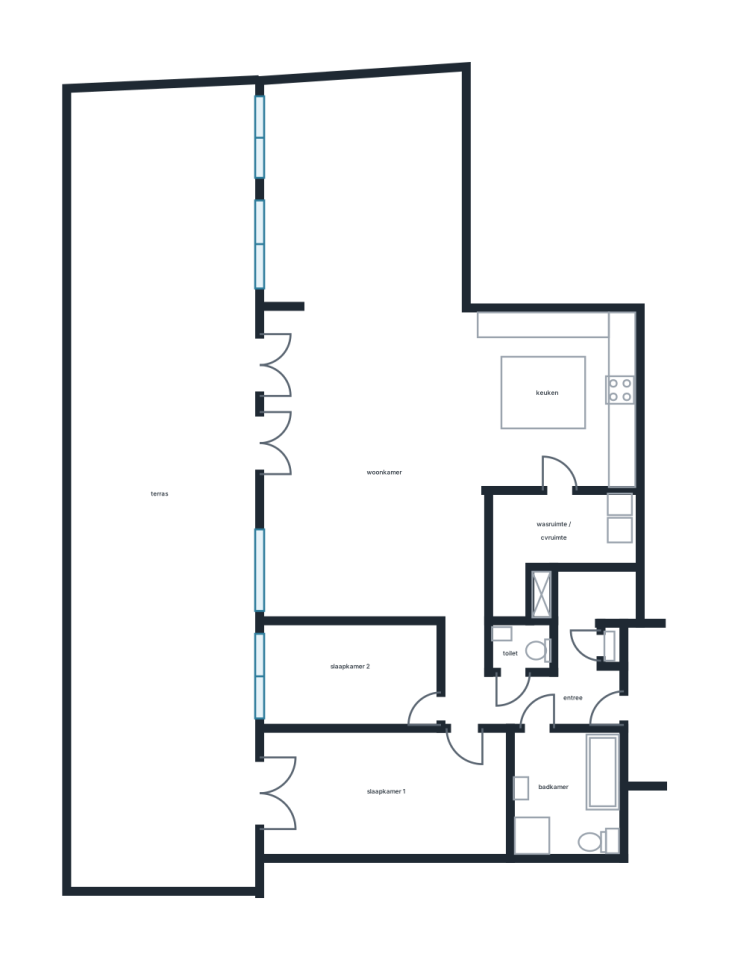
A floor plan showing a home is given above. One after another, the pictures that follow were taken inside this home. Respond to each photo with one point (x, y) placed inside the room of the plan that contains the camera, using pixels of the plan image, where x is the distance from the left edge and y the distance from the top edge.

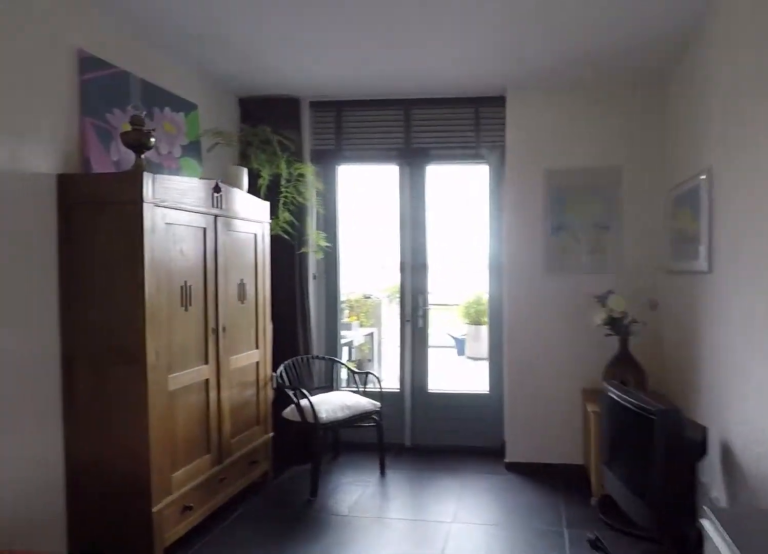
(386, 792)
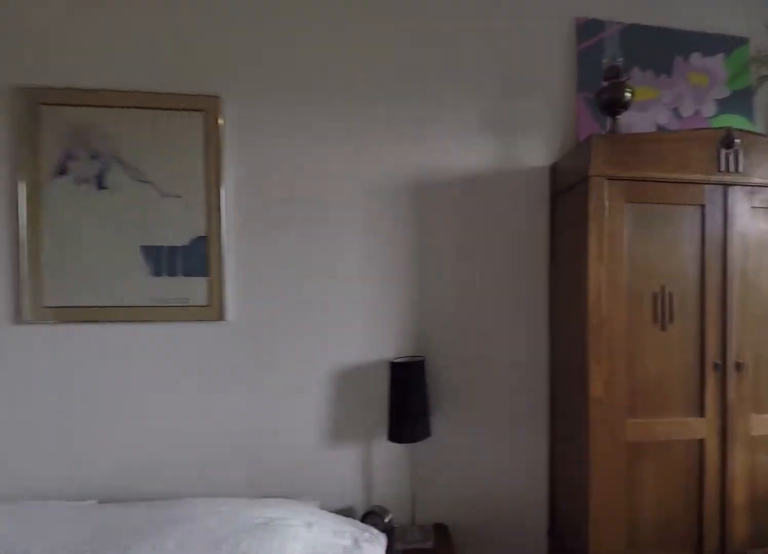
(386, 792)
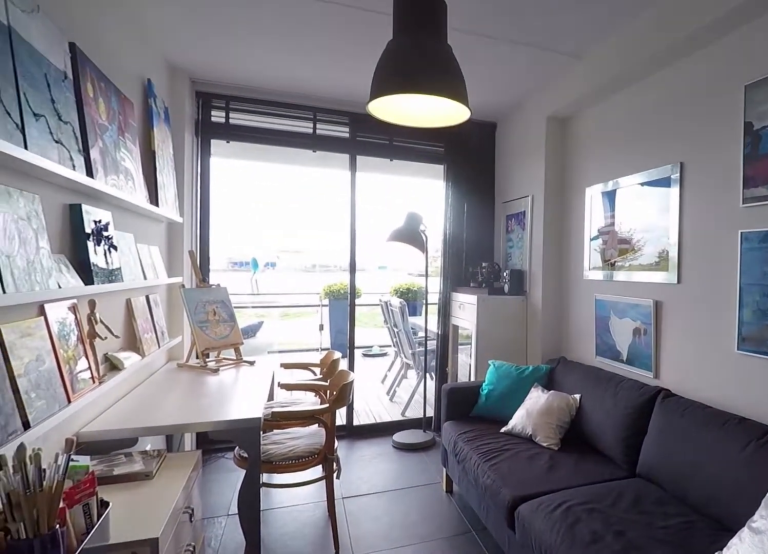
(349, 674)
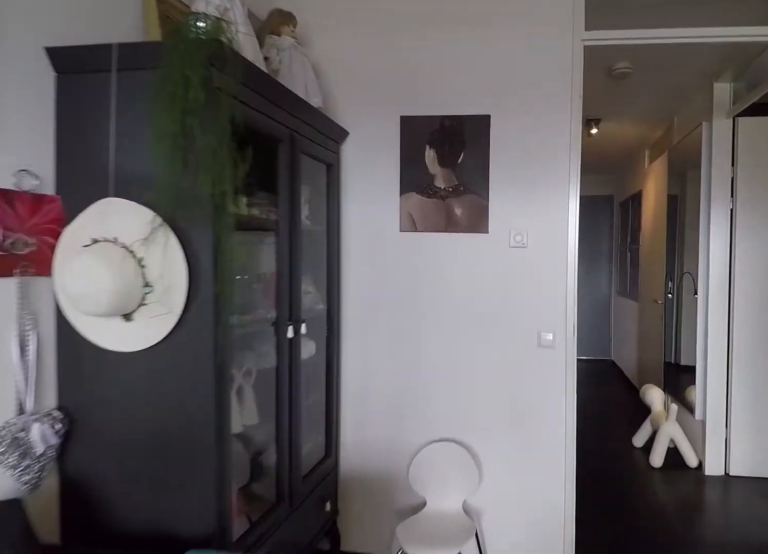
(349, 674)
